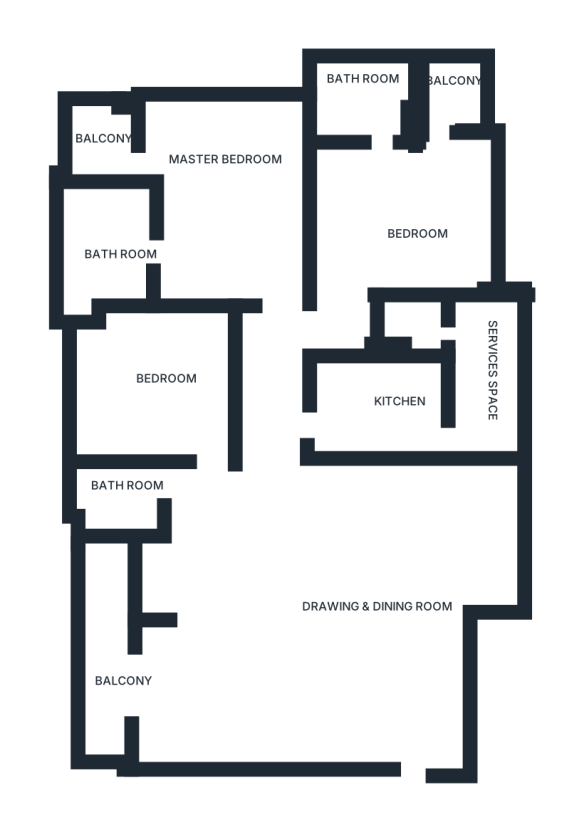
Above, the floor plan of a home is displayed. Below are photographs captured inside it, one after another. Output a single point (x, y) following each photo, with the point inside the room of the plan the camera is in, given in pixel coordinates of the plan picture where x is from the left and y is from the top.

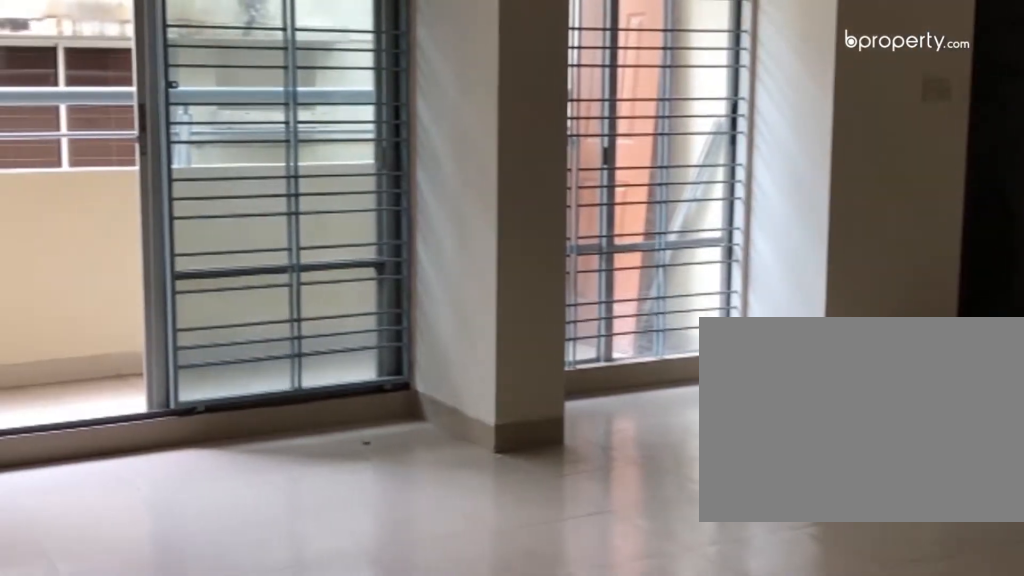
(317, 657)
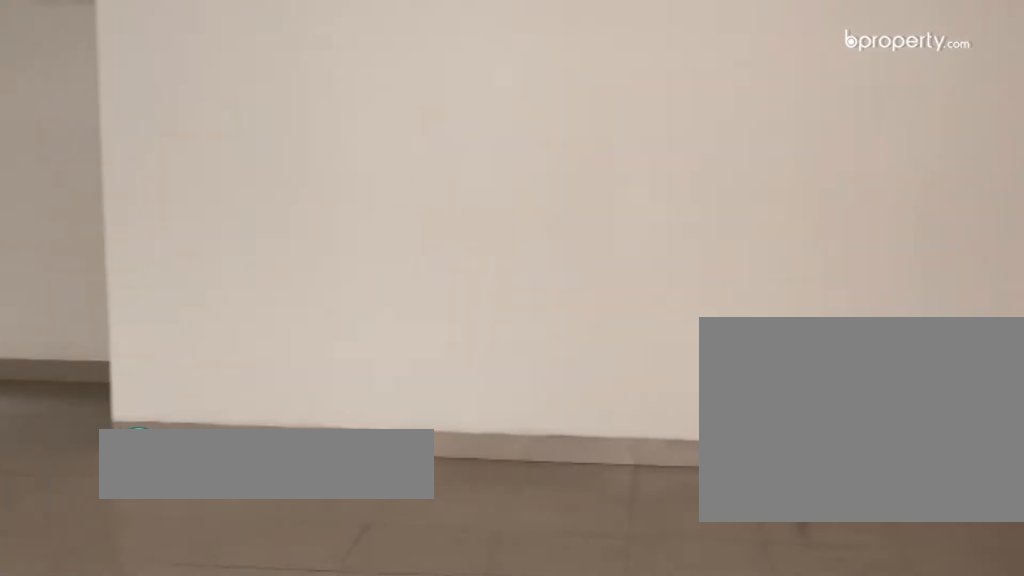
(317, 657)
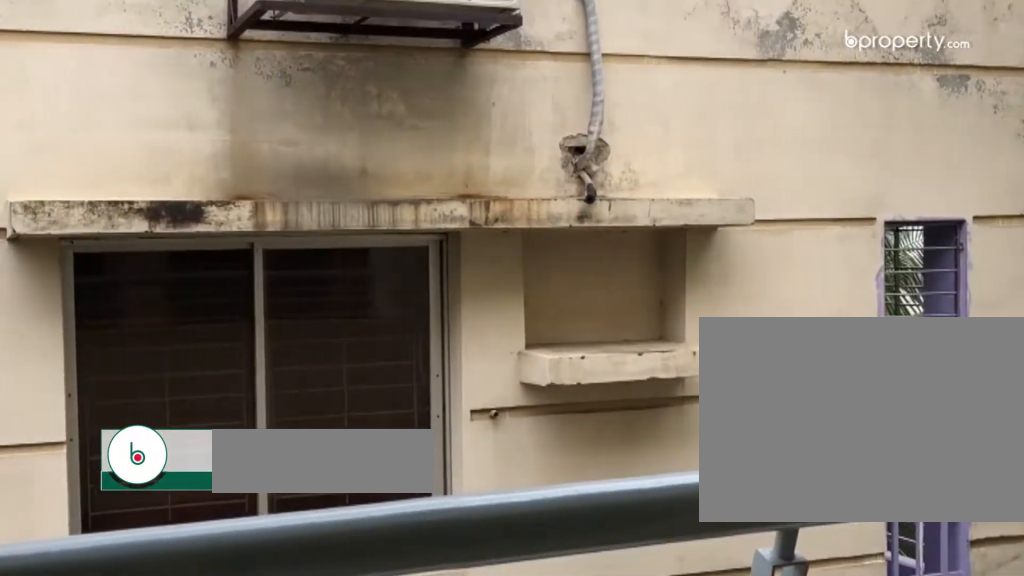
(117, 700)
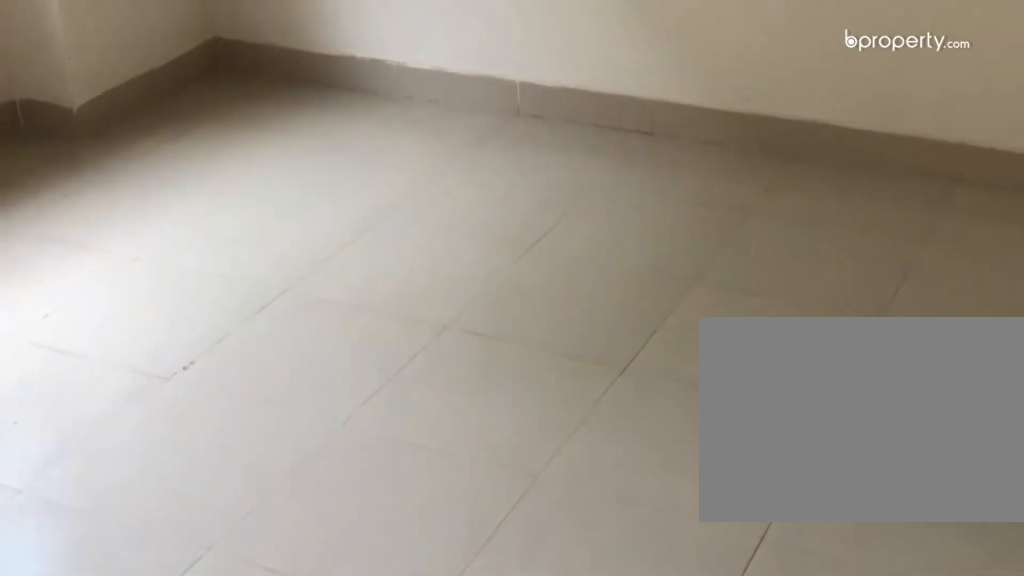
(186, 413)
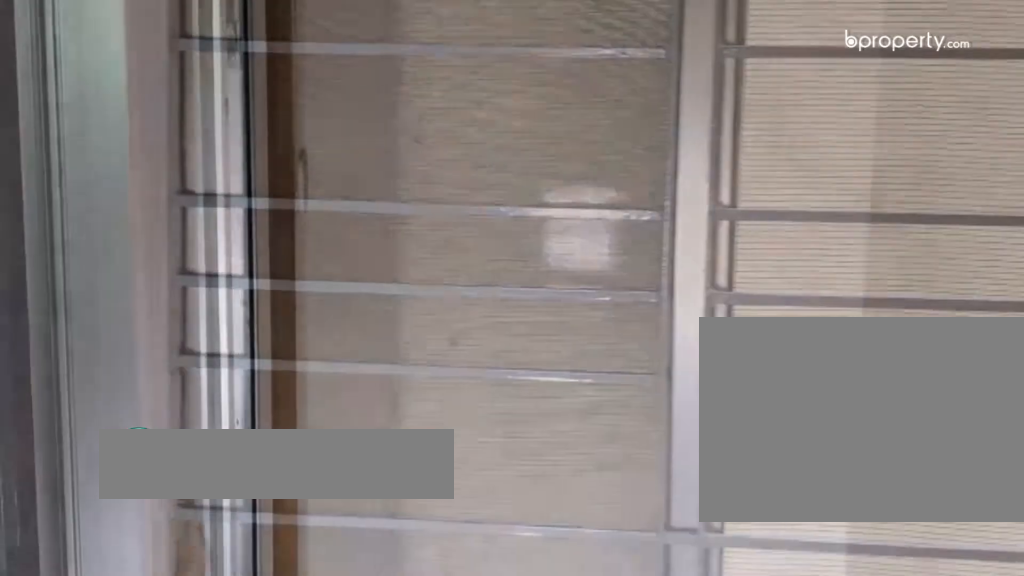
(495, 358)
